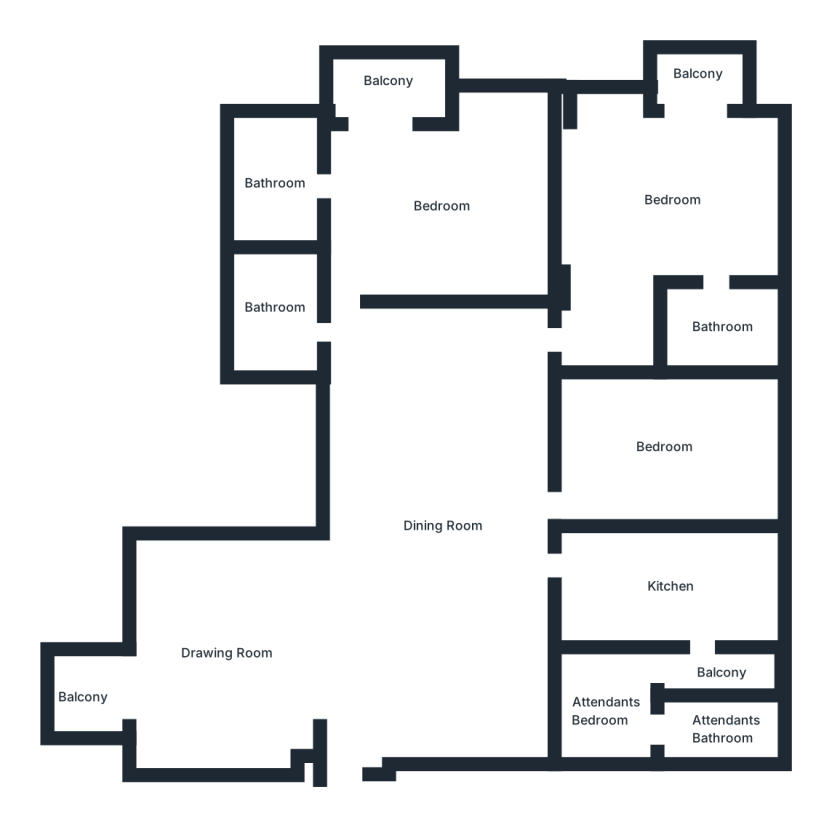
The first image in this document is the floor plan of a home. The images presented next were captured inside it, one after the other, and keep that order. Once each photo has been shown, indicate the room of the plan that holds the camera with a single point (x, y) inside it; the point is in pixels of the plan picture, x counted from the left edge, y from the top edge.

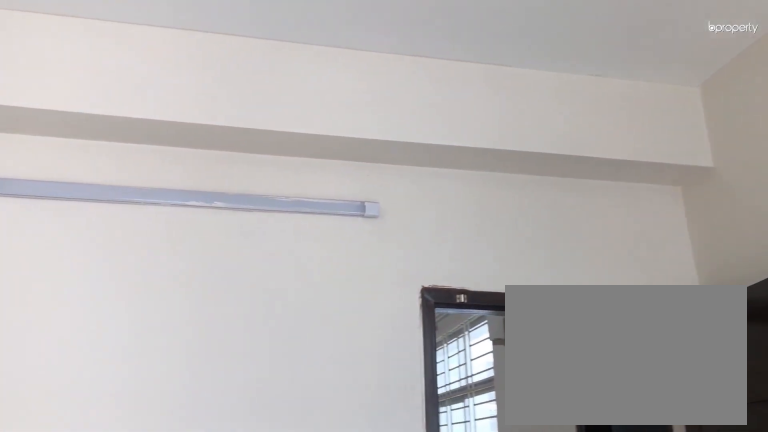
(443, 206)
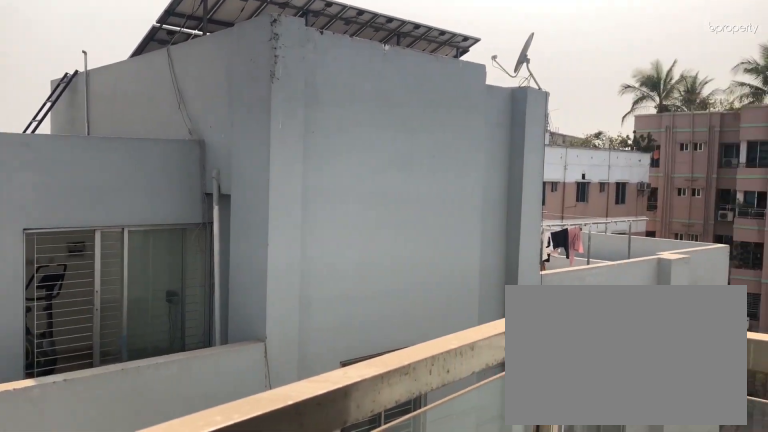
(386, 82)
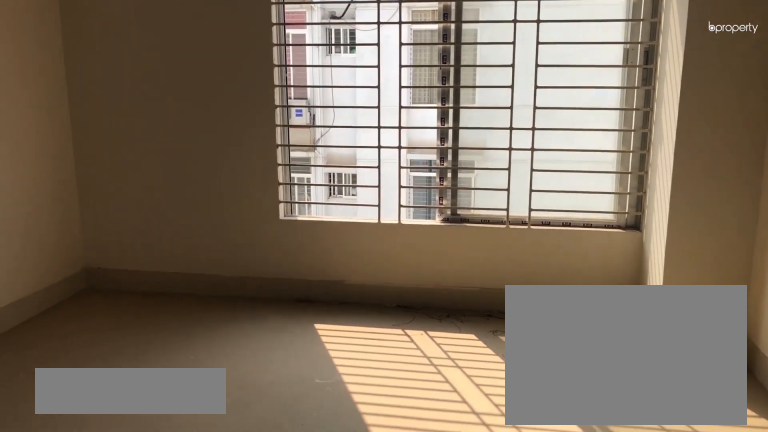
(666, 448)
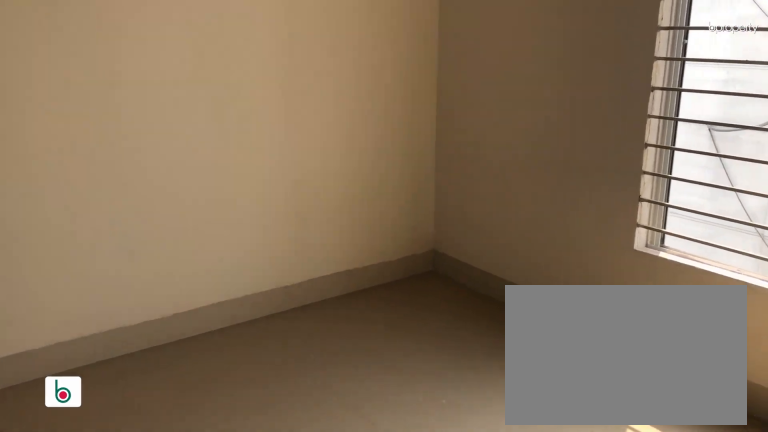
(666, 448)
